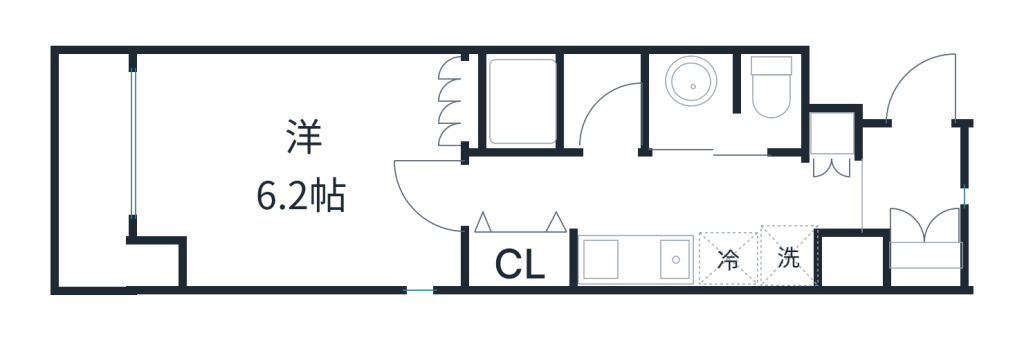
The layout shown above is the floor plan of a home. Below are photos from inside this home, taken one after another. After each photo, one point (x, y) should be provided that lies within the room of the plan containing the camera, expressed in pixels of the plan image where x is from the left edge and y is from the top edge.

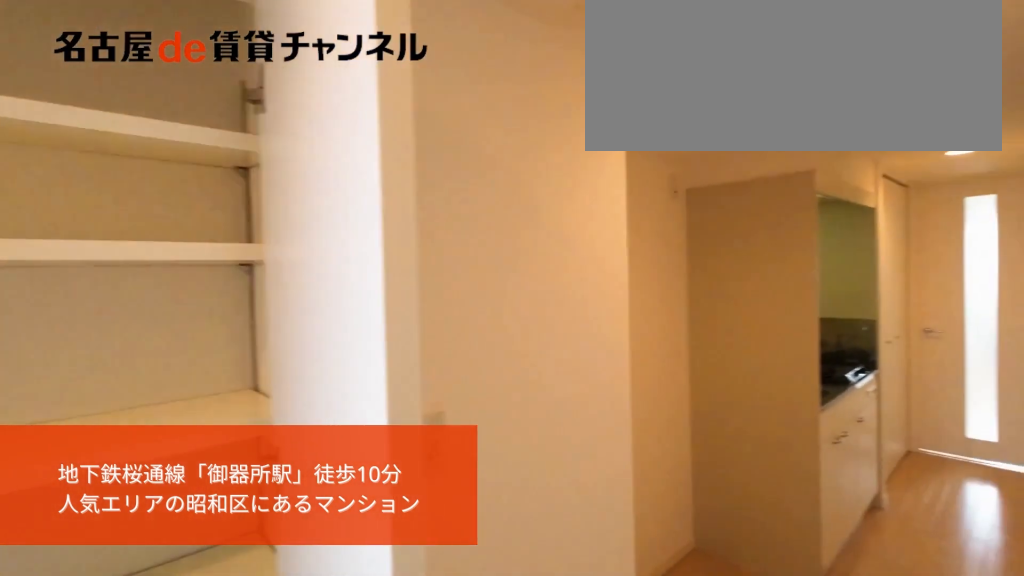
(911, 196)
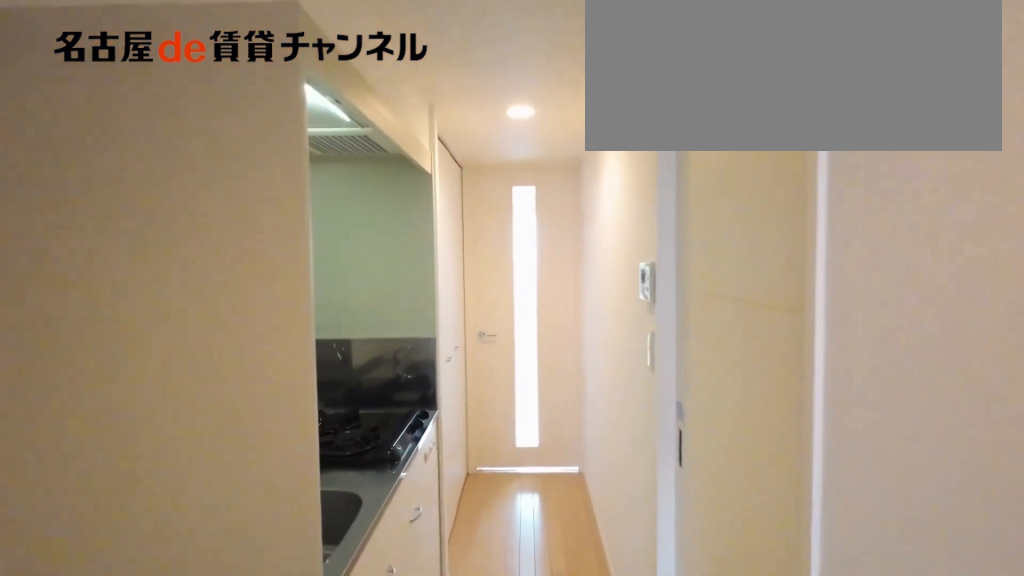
(911, 196)
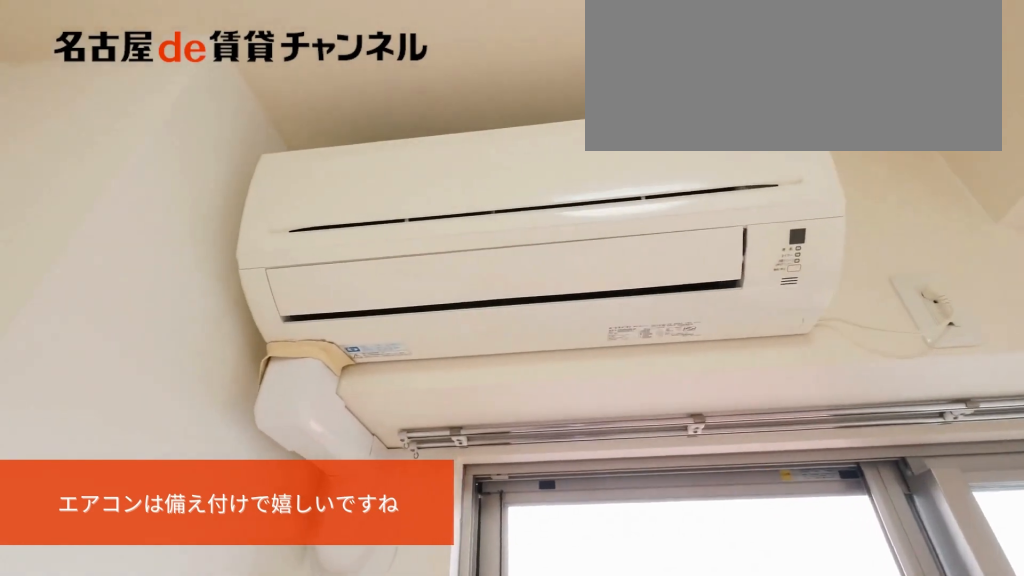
(298, 168)
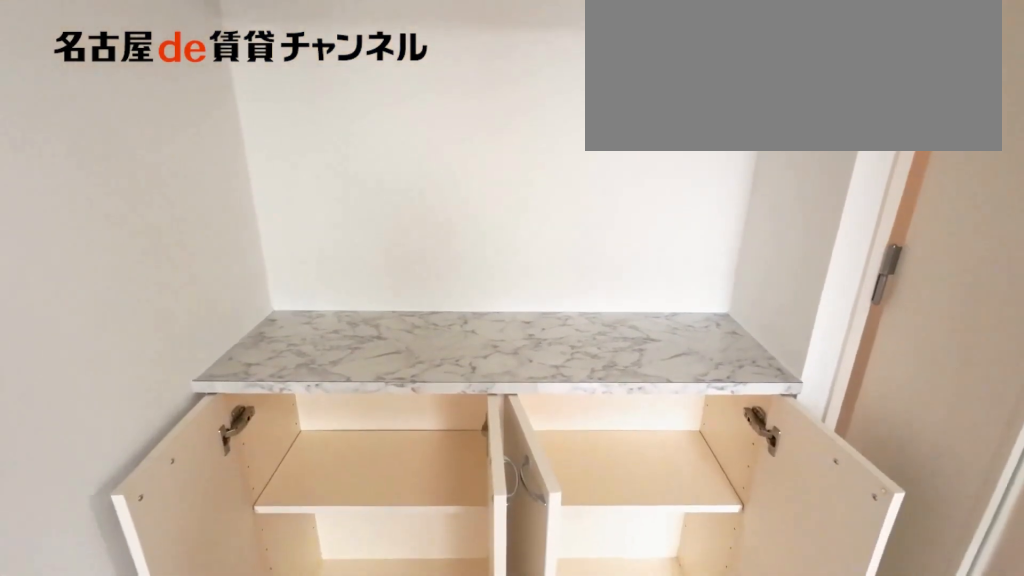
(298, 168)
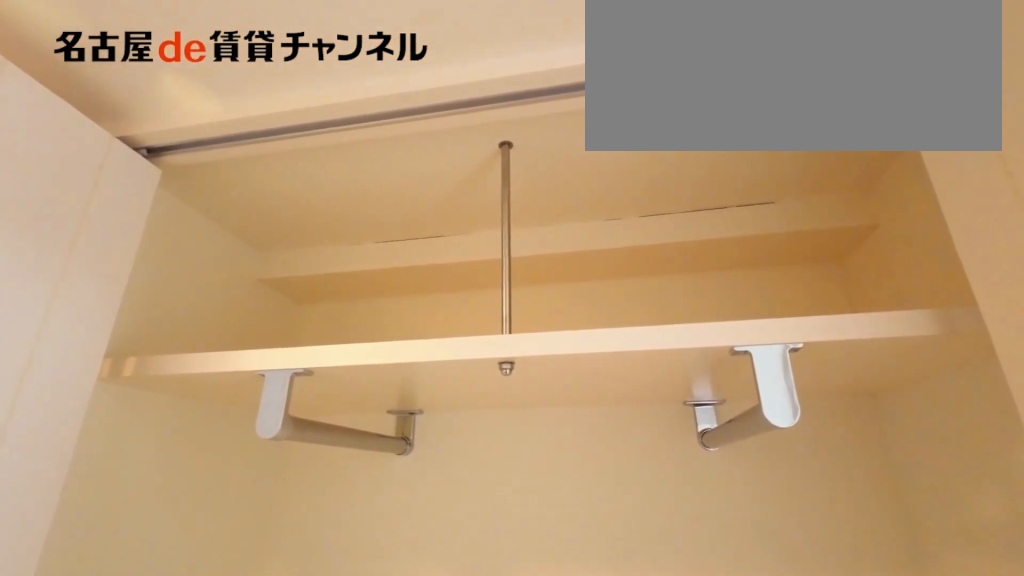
(523, 259)
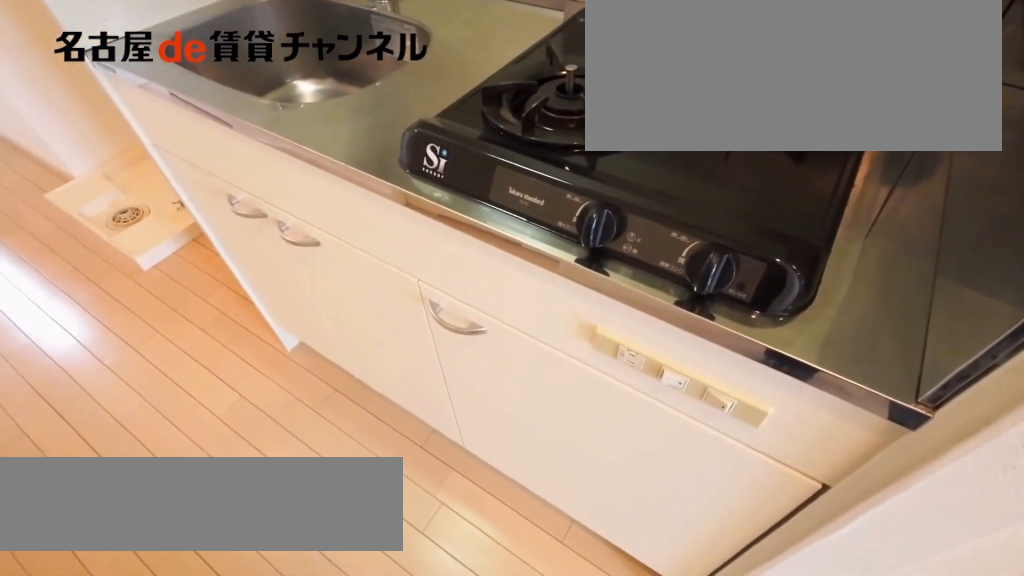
(662, 260)
